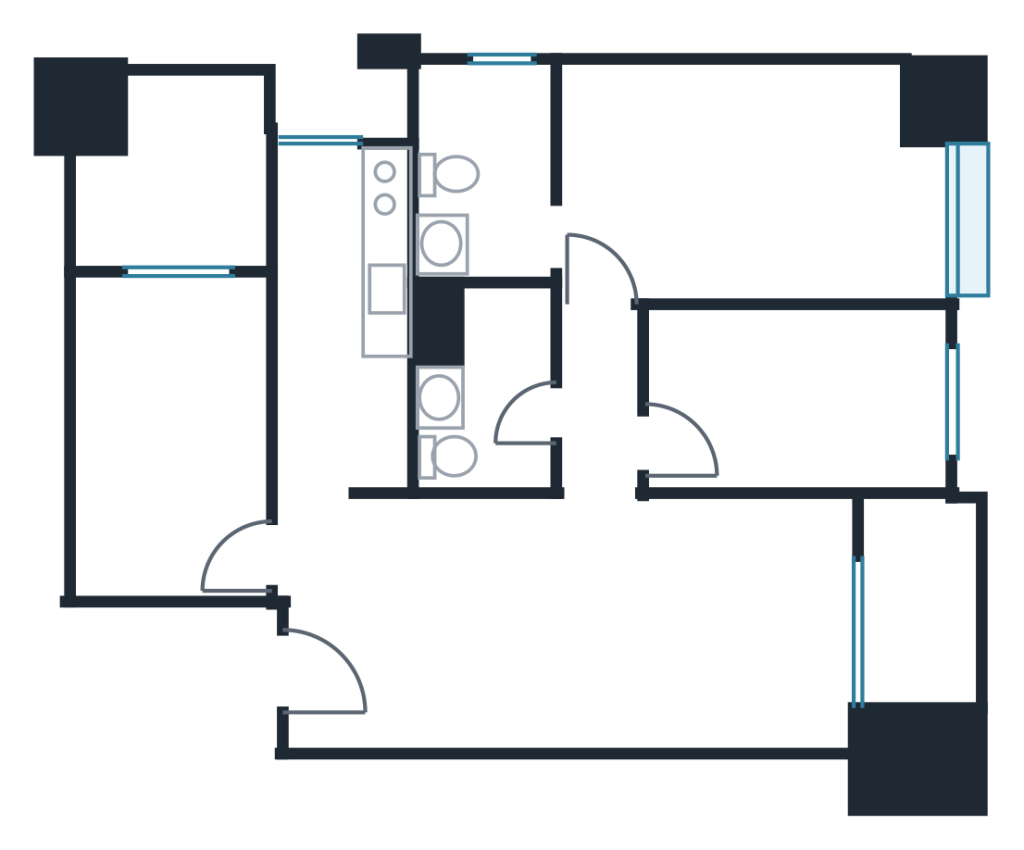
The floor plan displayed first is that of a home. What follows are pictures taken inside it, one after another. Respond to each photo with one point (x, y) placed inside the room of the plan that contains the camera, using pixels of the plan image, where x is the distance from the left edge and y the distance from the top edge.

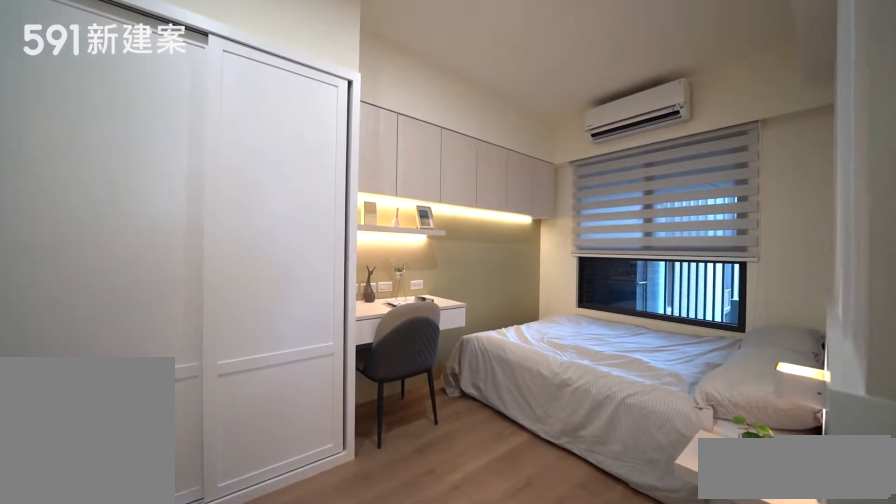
(166, 429)
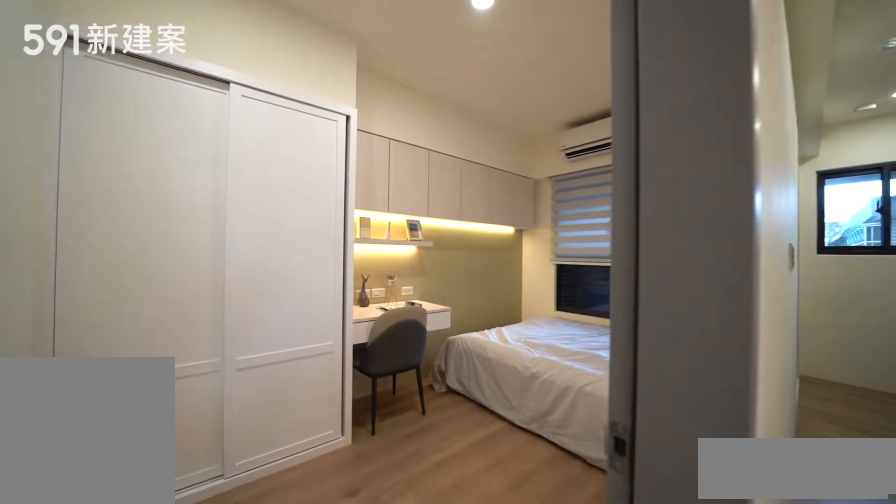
(166, 429)
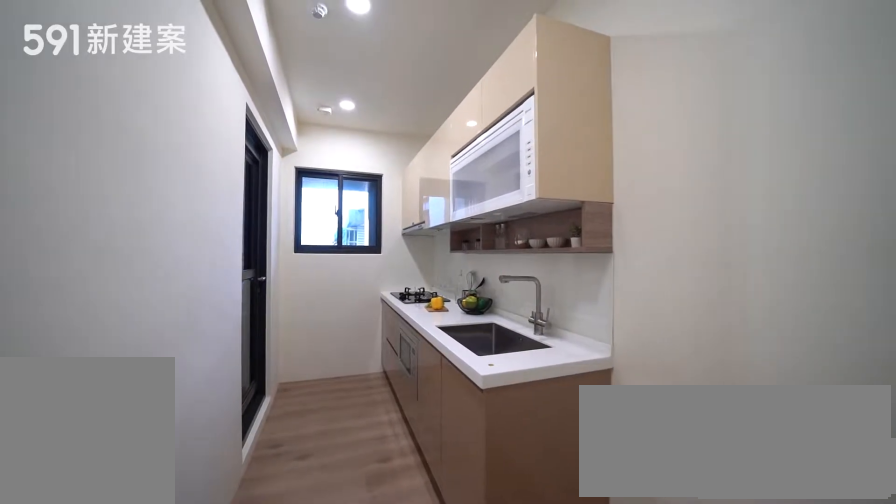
(343, 299)
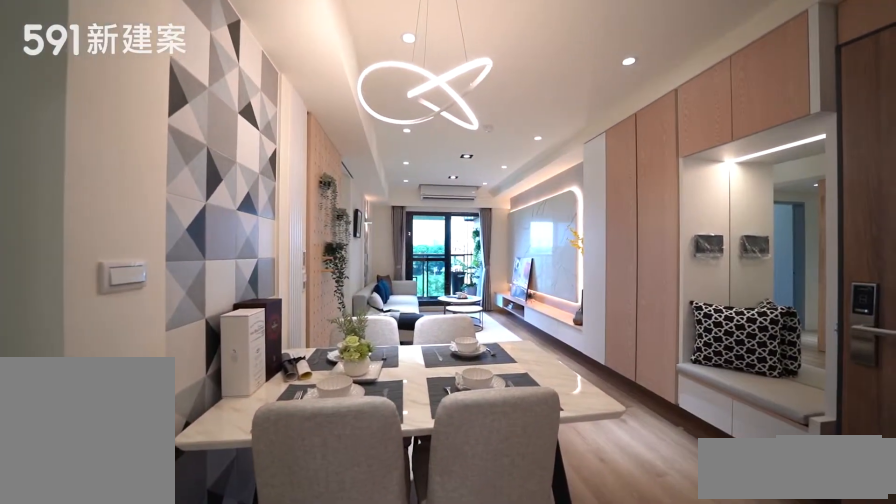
(459, 625)
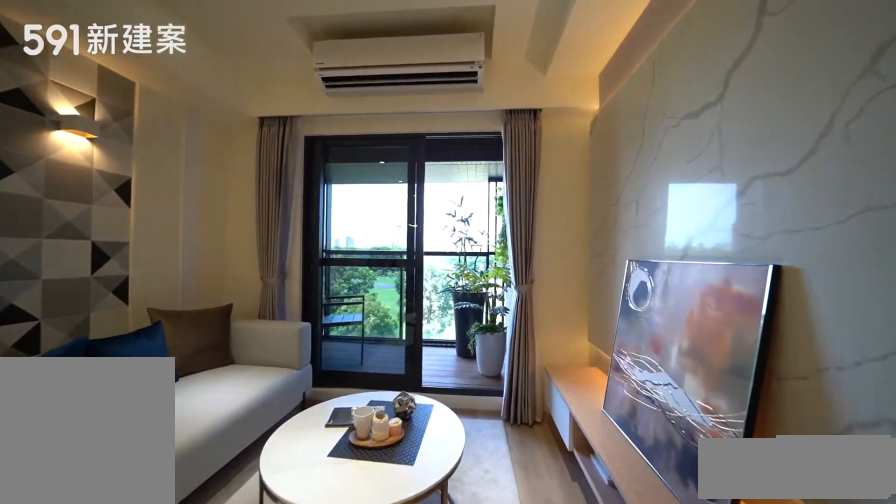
(720, 626)
